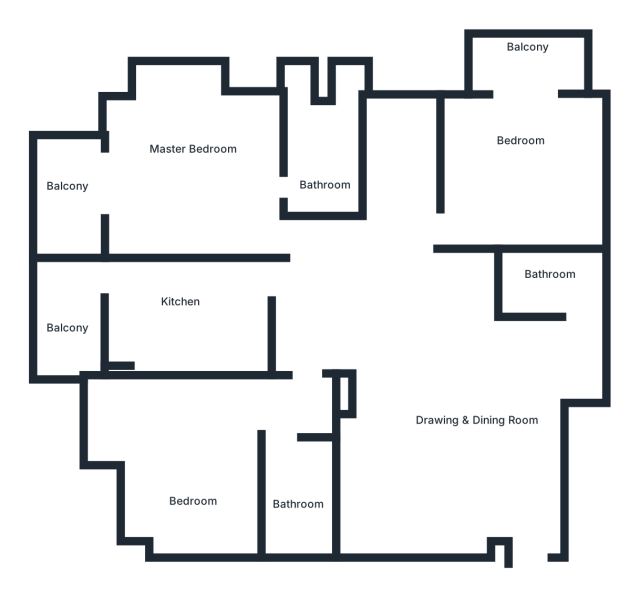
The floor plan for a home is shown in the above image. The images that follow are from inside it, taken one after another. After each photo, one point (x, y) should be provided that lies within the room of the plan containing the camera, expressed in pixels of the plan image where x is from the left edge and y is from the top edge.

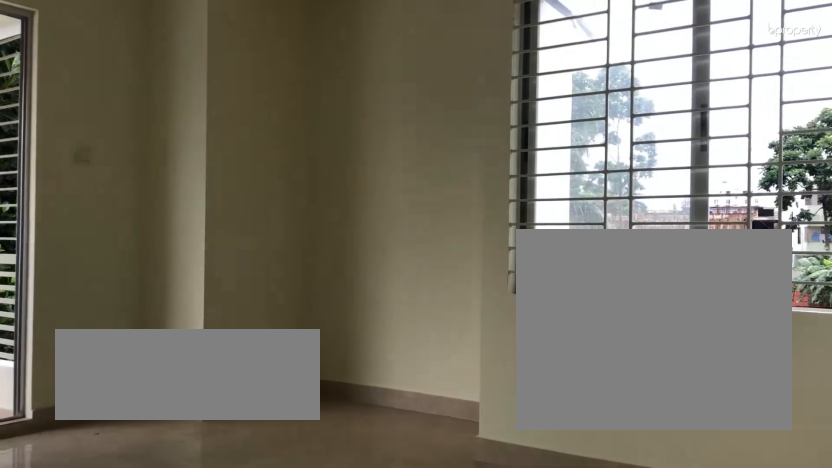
(193, 174)
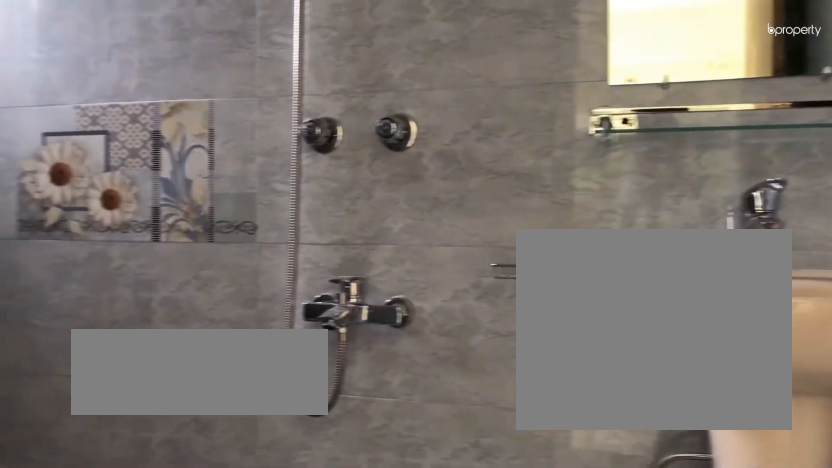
(313, 155)
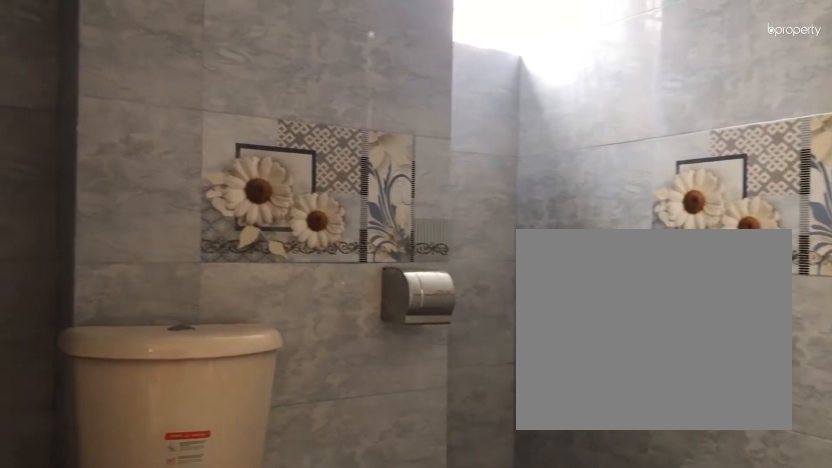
(313, 155)
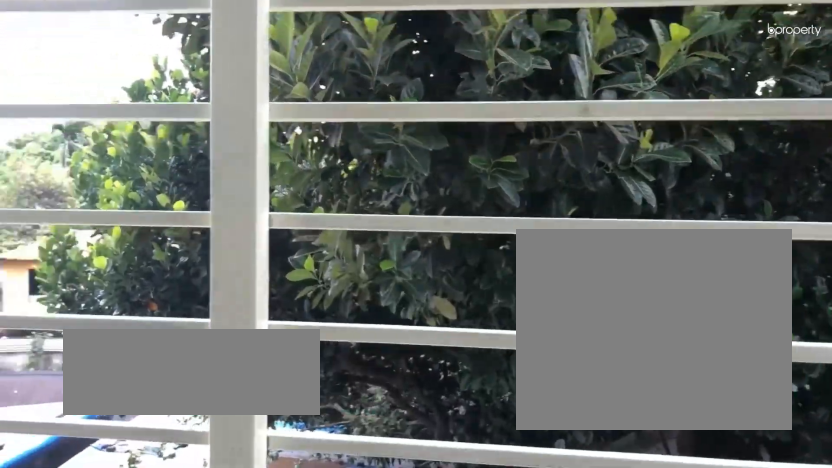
(73, 198)
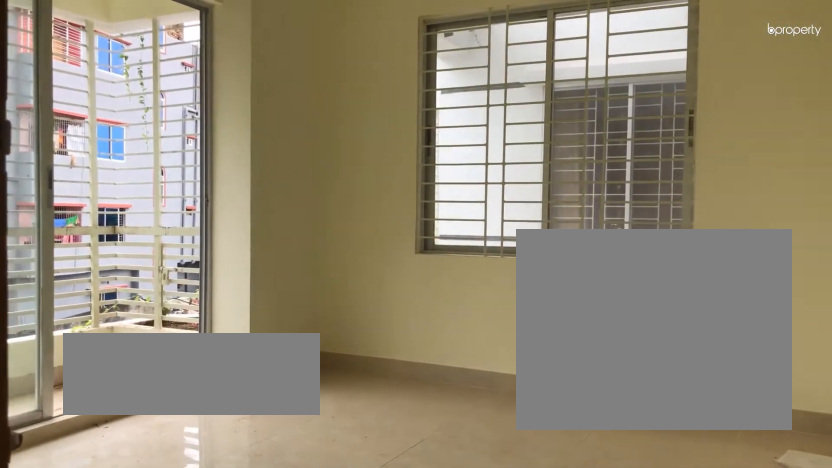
(518, 161)
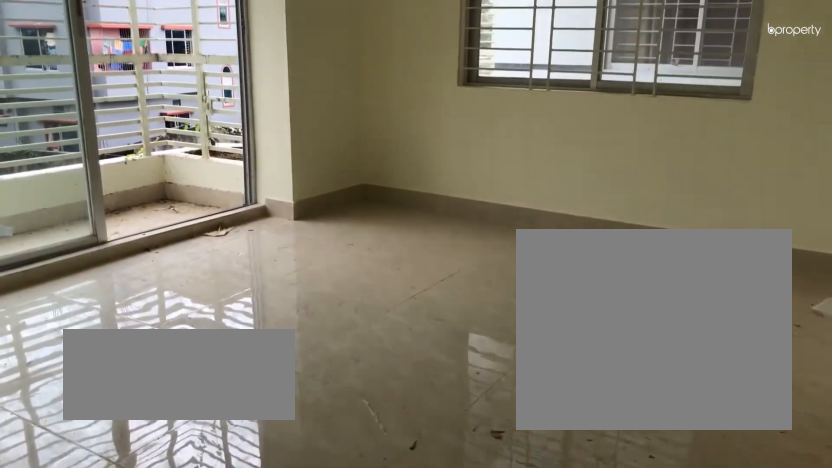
(517, 161)
